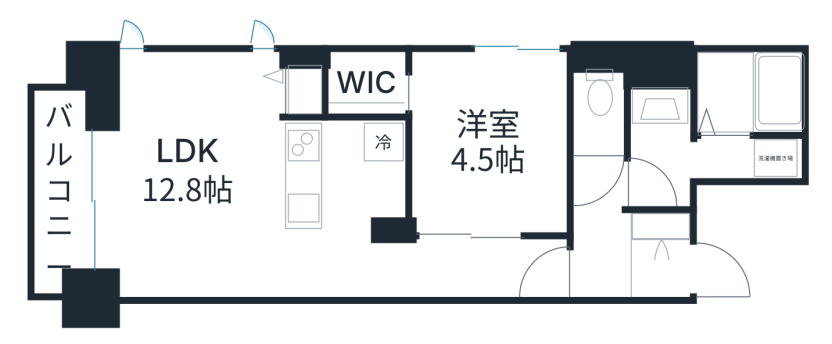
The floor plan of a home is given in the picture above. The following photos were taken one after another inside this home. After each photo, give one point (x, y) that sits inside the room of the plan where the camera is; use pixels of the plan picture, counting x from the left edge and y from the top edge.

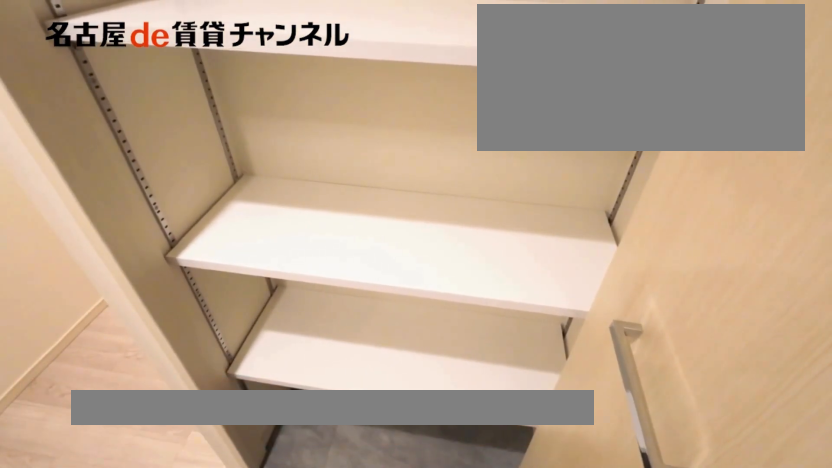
(662, 223)
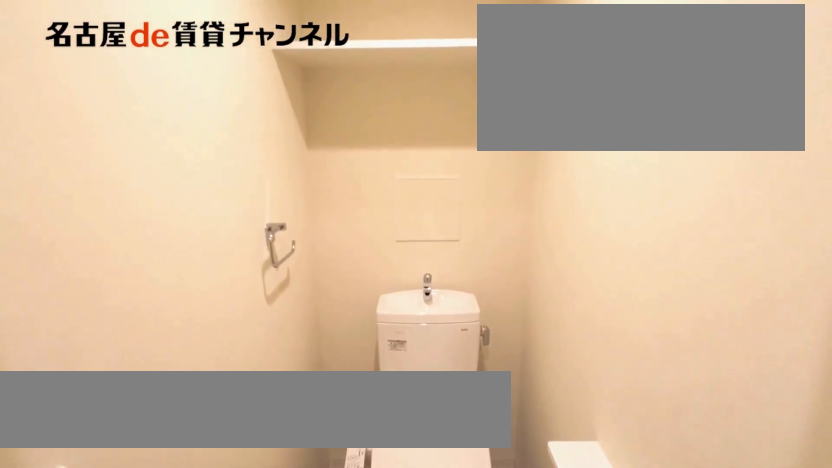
(600, 102)
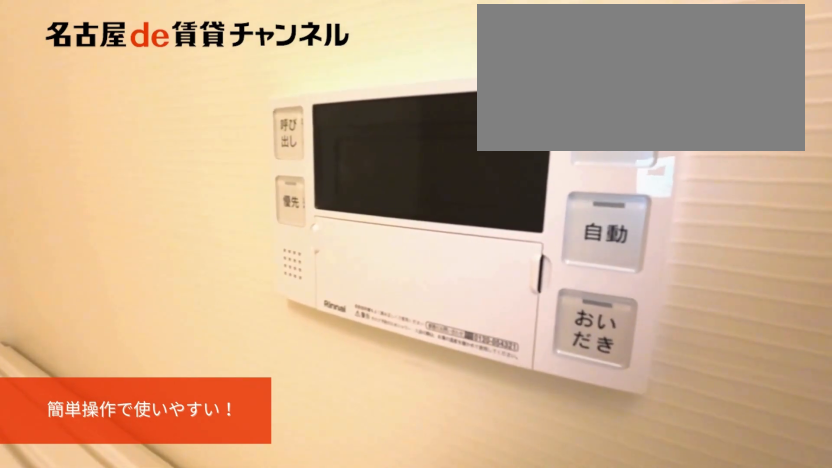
(708, 122)
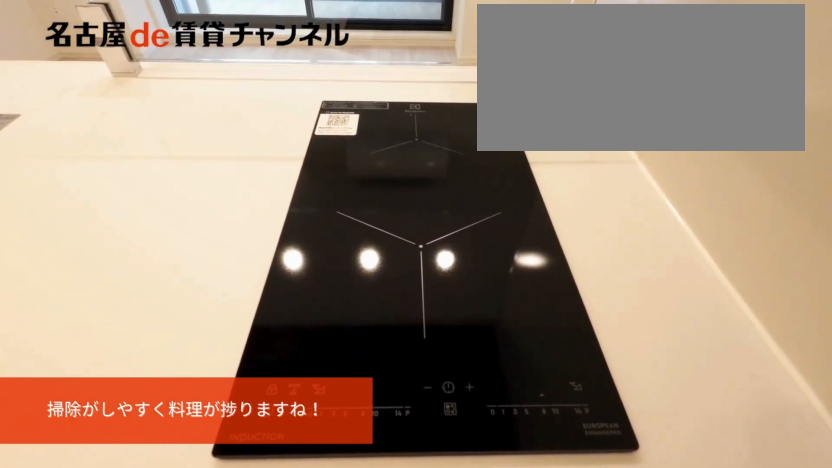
(347, 178)
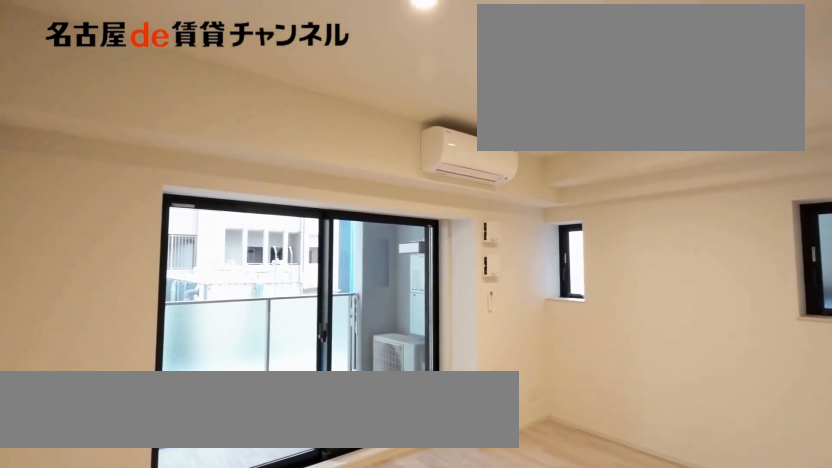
(187, 174)
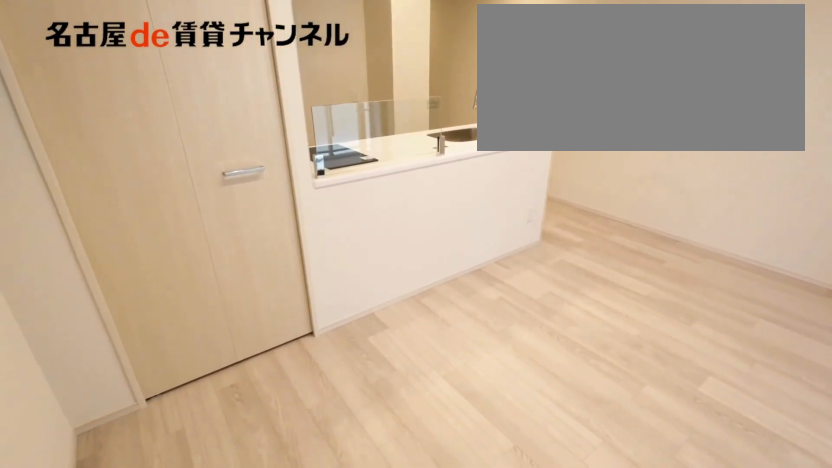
(187, 174)
